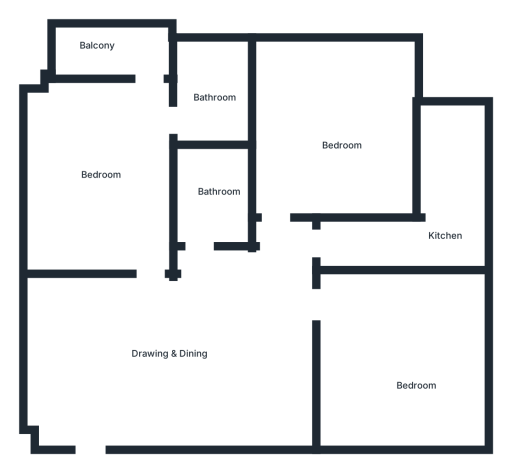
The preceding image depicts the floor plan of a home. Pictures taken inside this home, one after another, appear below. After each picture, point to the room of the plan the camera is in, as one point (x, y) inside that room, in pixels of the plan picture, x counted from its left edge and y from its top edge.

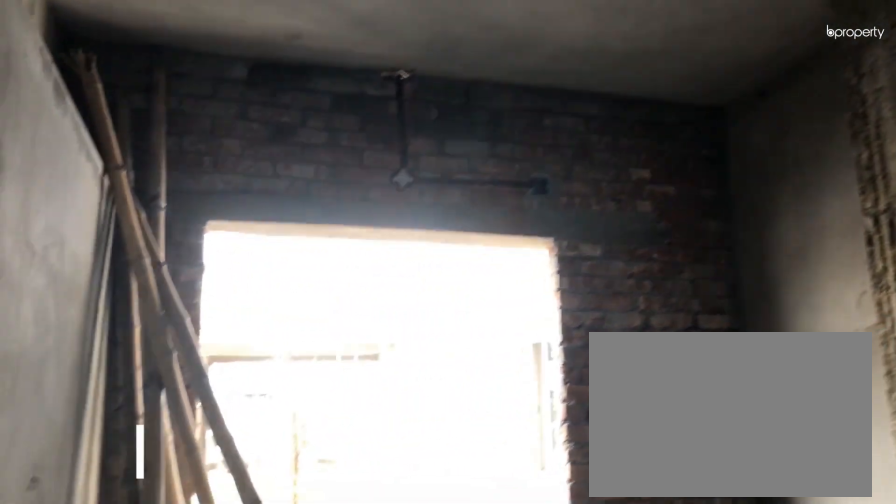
(307, 131)
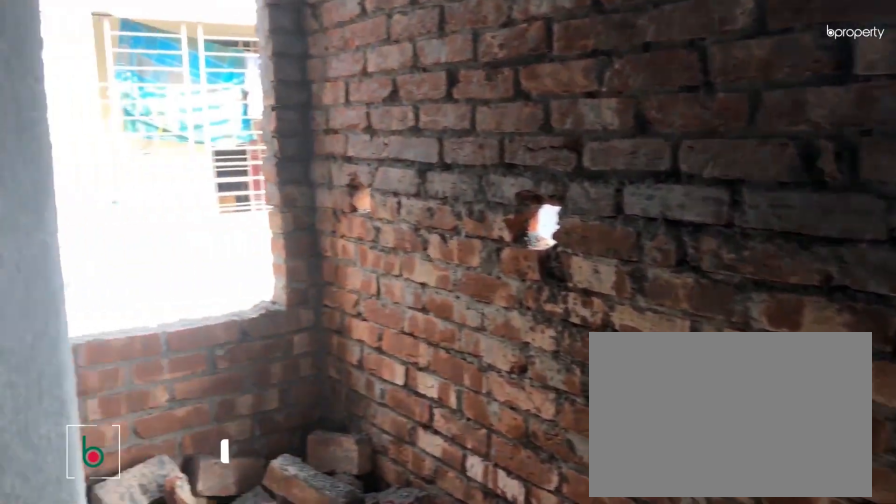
(429, 241)
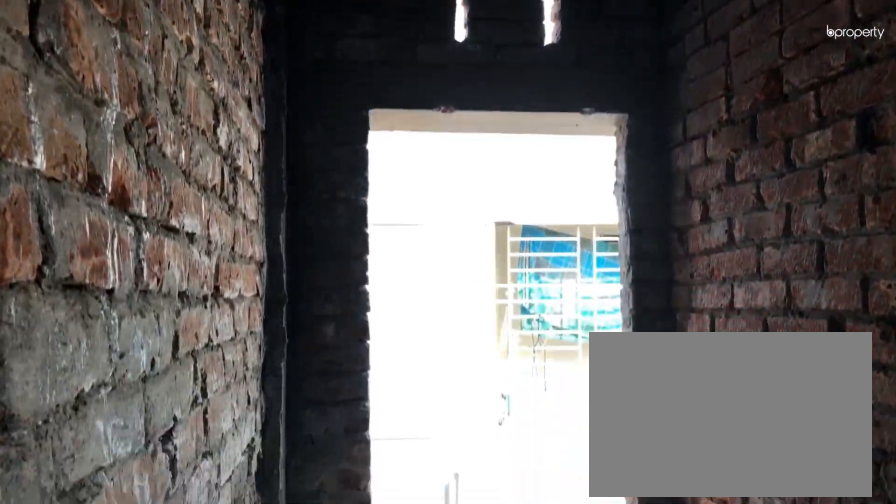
(429, 241)
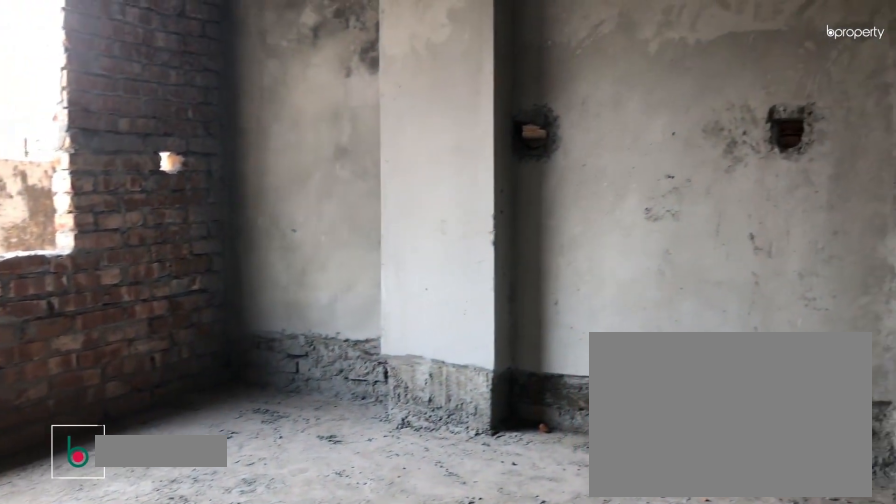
(384, 358)
